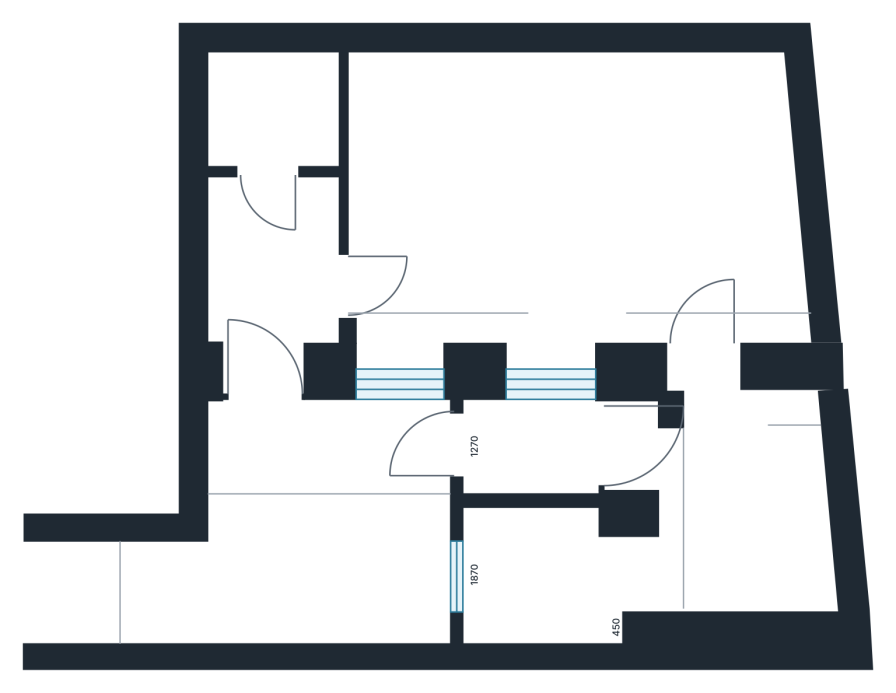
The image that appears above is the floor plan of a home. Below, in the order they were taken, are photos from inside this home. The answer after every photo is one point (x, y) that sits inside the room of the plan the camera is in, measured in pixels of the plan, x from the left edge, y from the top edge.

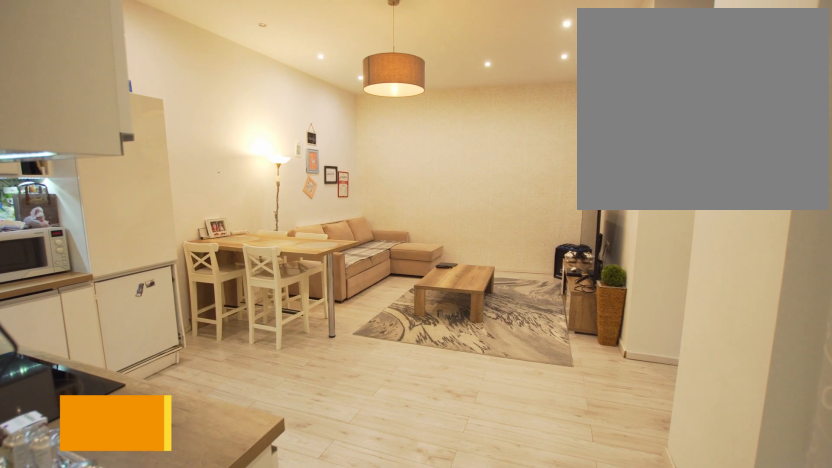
(578, 200)
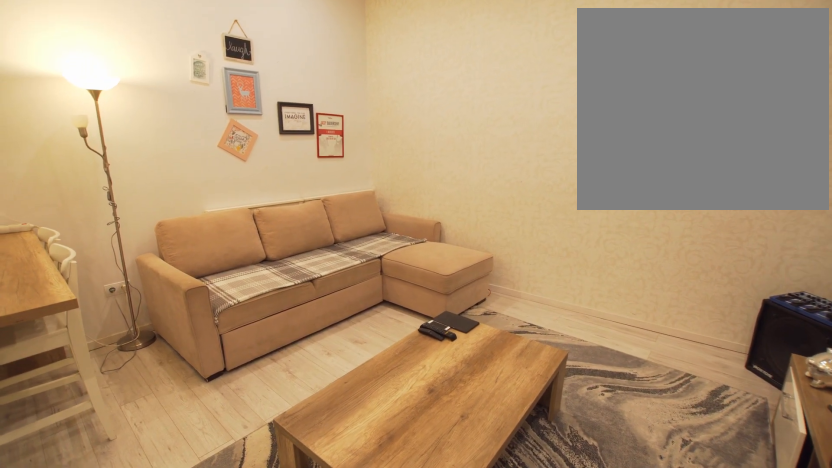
(578, 200)
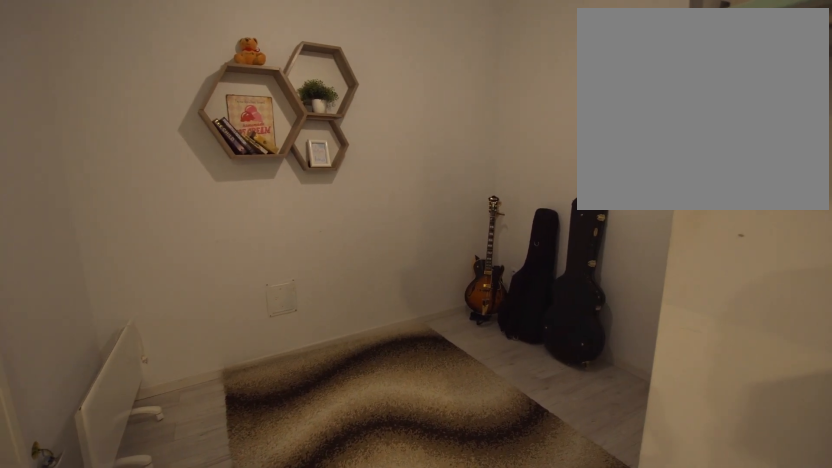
(722, 495)
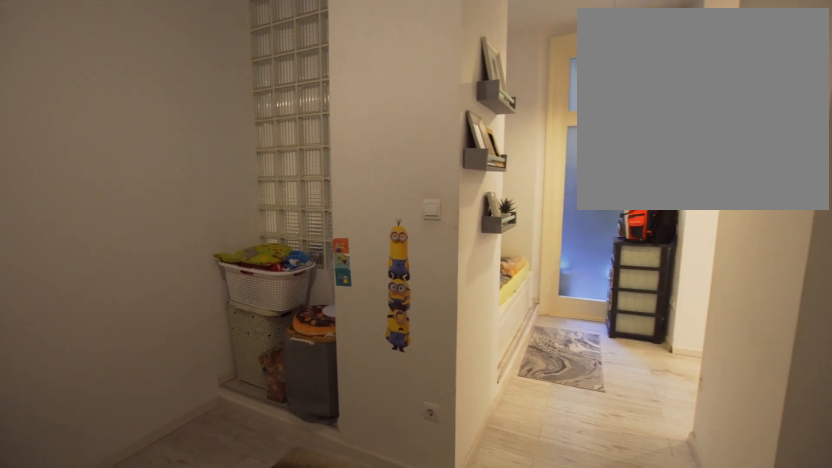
(722, 495)
